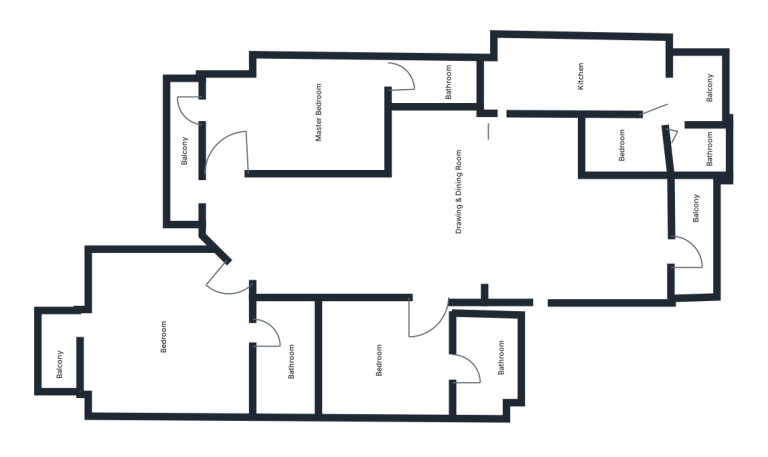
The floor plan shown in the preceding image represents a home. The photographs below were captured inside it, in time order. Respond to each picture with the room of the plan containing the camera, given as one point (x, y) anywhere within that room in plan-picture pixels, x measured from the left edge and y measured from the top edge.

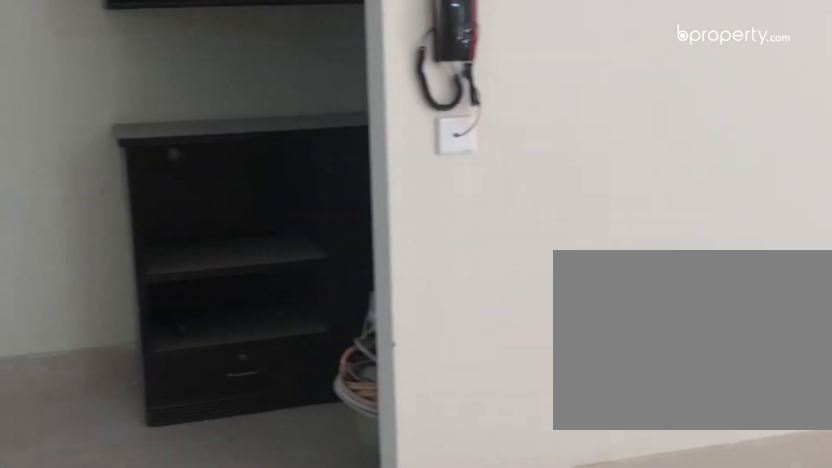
(485, 207)
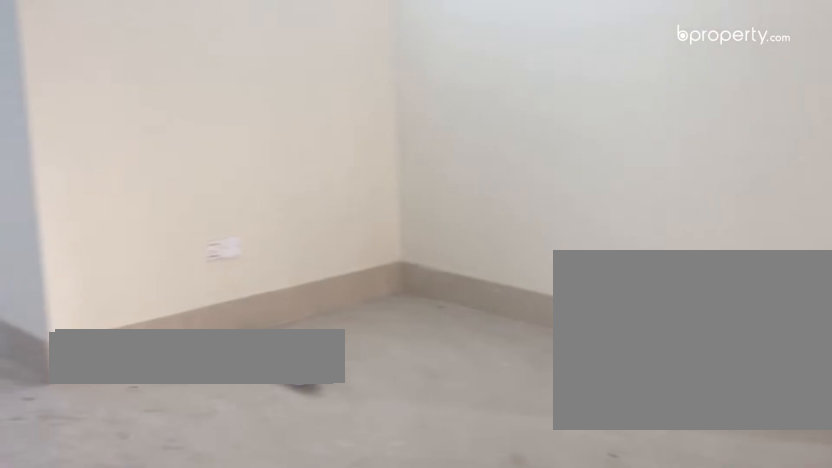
(485, 207)
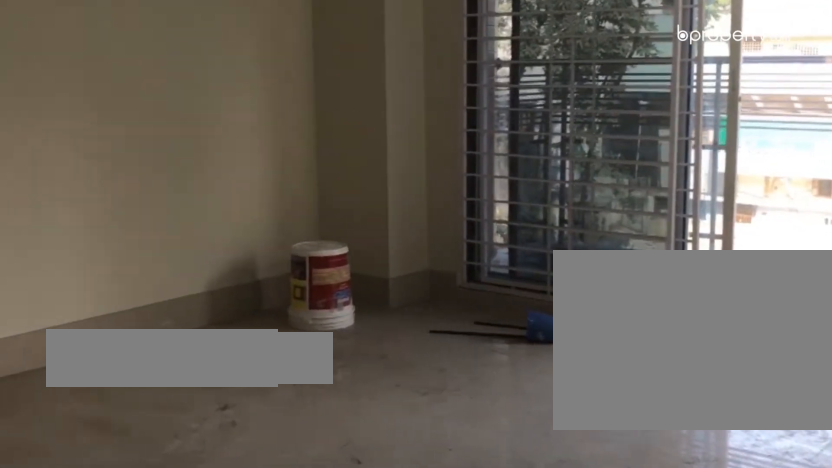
(180, 338)
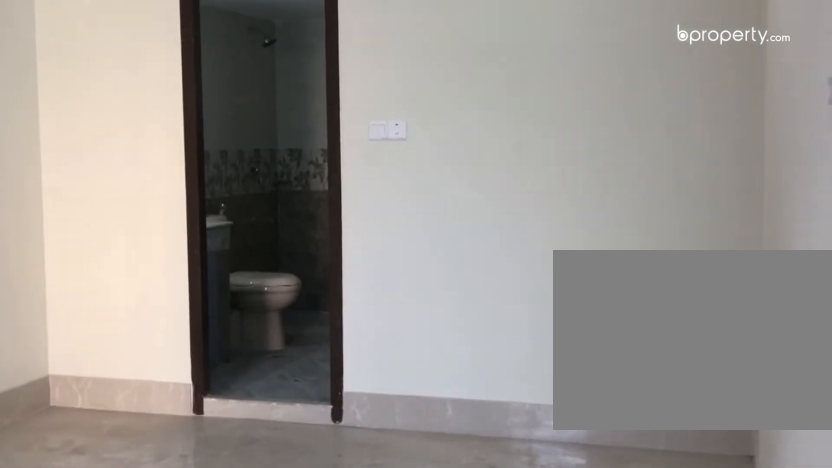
(309, 100)
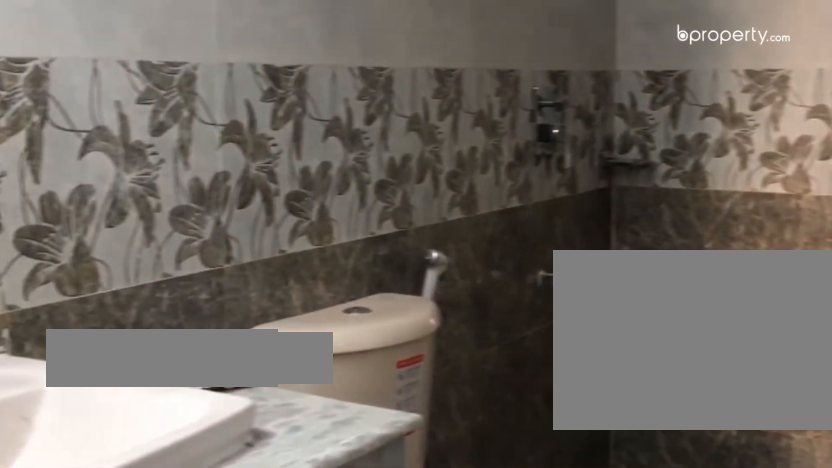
(442, 84)
